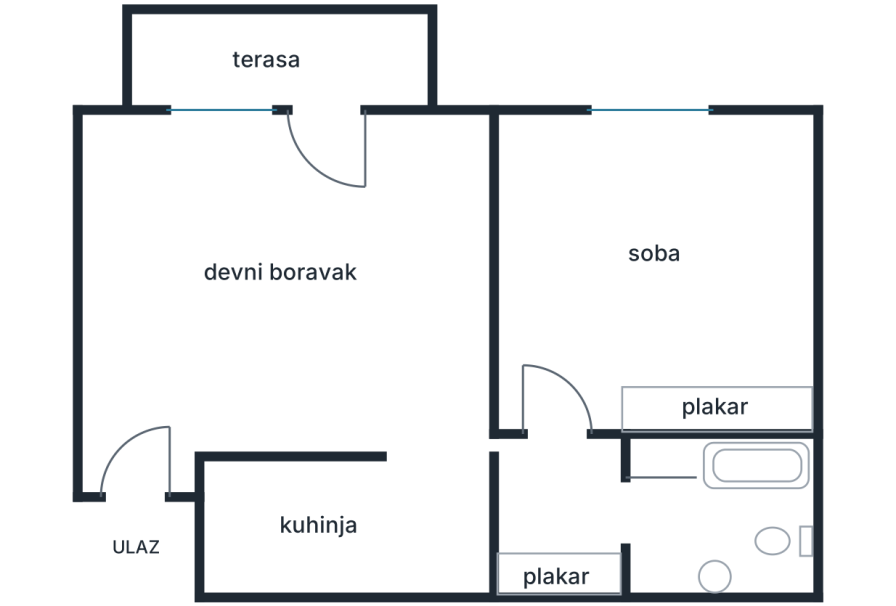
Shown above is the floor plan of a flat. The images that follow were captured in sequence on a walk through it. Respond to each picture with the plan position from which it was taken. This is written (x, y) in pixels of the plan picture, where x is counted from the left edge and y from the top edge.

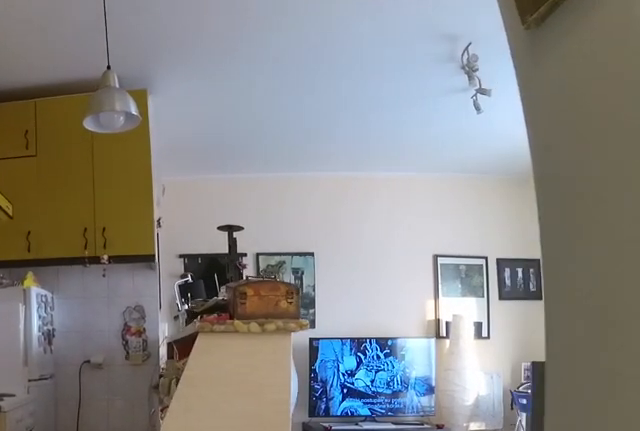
(524, 492)
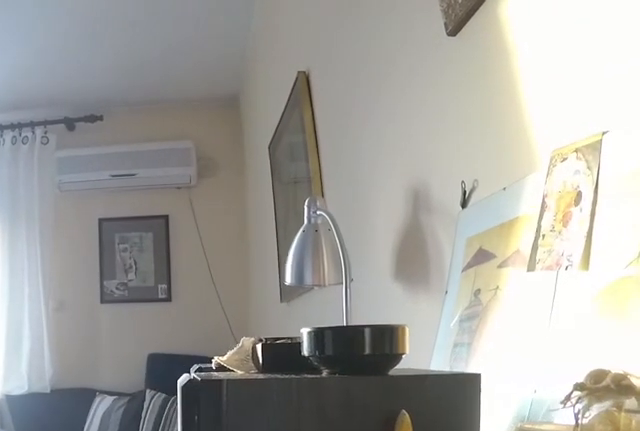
(416, 476)
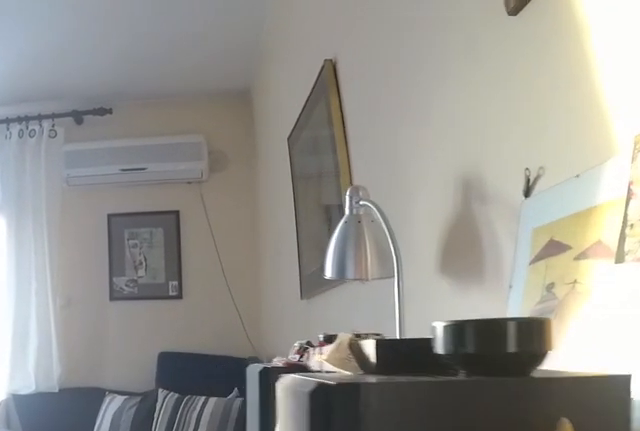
(411, 466)
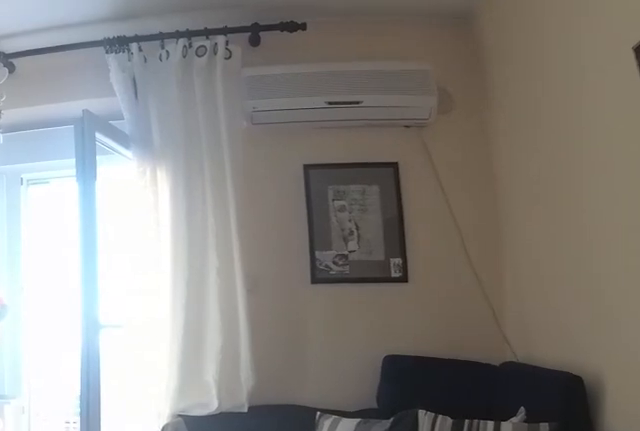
(349, 353)
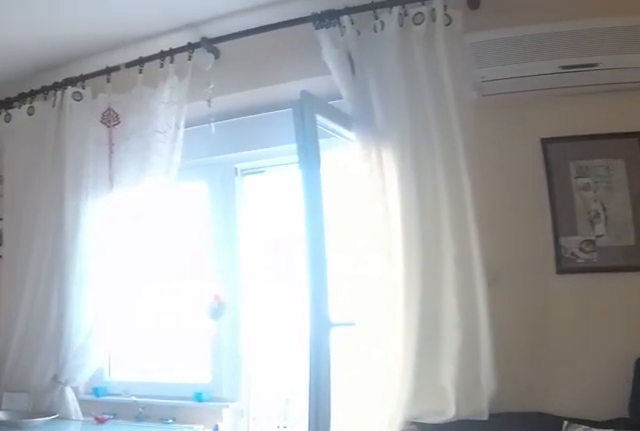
(351, 349)
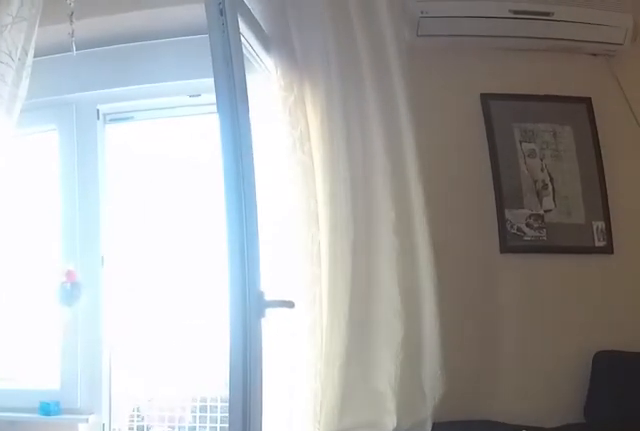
(334, 315)
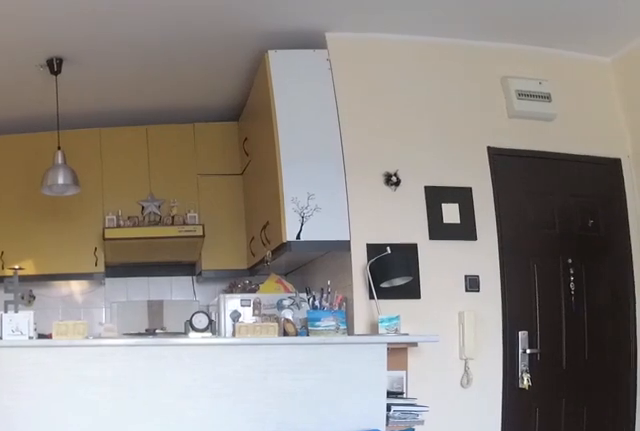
(325, 153)
